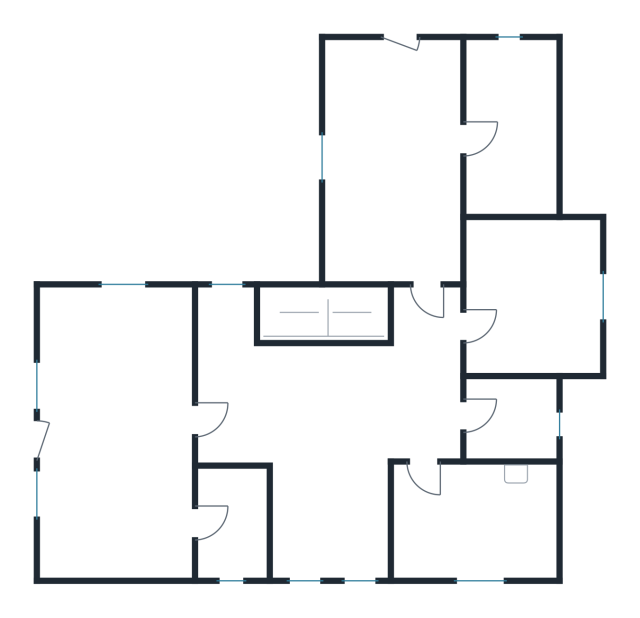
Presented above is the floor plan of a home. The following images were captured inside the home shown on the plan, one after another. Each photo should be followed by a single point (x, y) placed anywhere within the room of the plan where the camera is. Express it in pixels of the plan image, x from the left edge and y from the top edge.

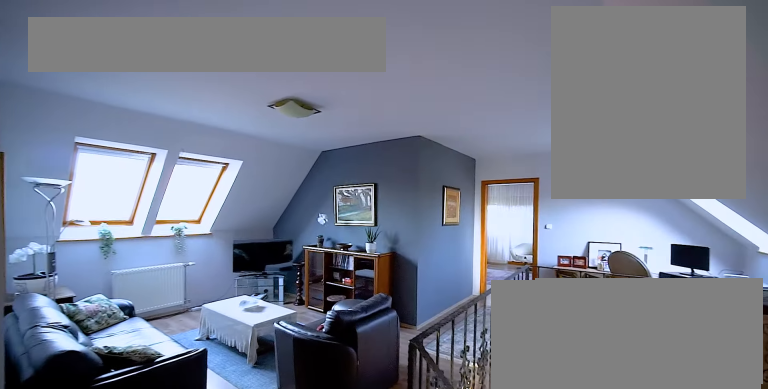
(329, 449)
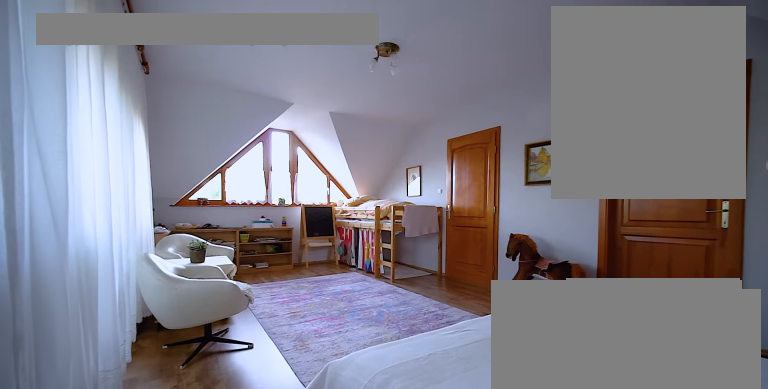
(117, 434)
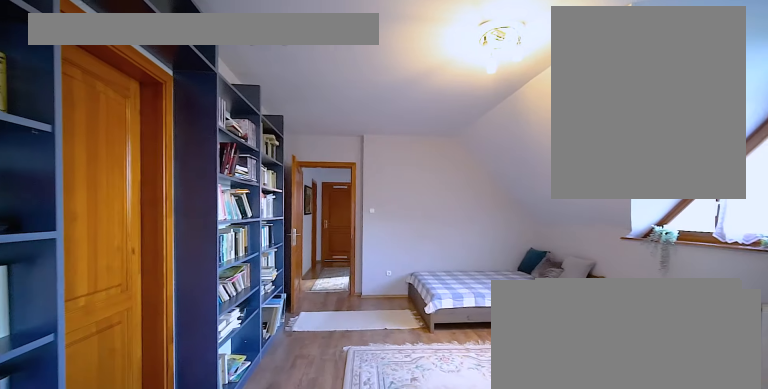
(394, 164)
